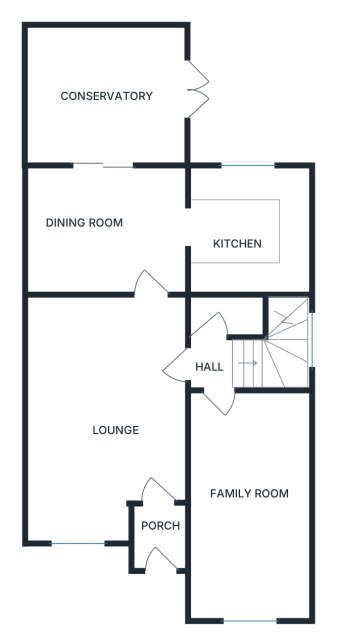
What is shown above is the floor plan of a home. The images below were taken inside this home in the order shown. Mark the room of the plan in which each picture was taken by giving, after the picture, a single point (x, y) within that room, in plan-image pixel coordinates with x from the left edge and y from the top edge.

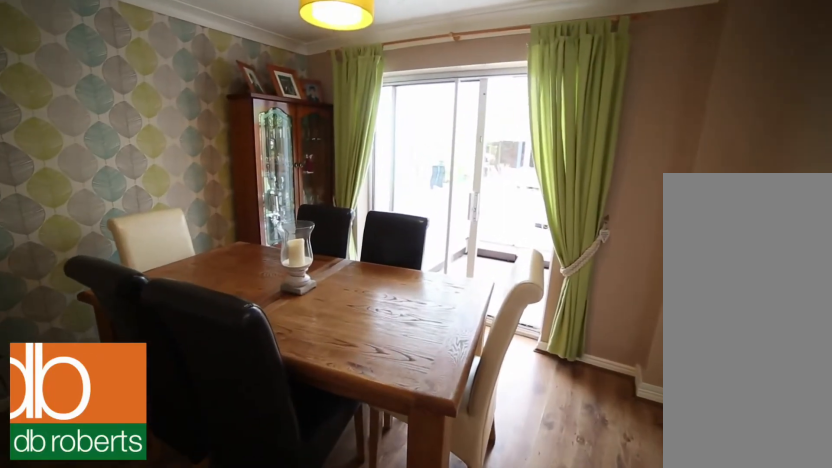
(106, 228)
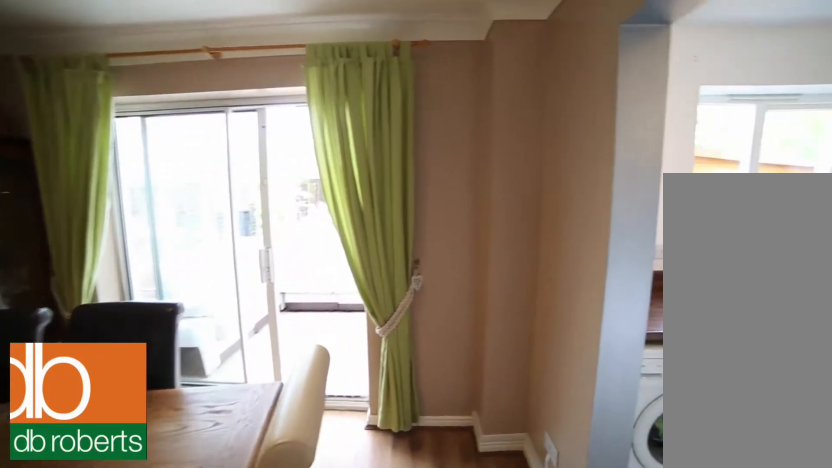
(106, 228)
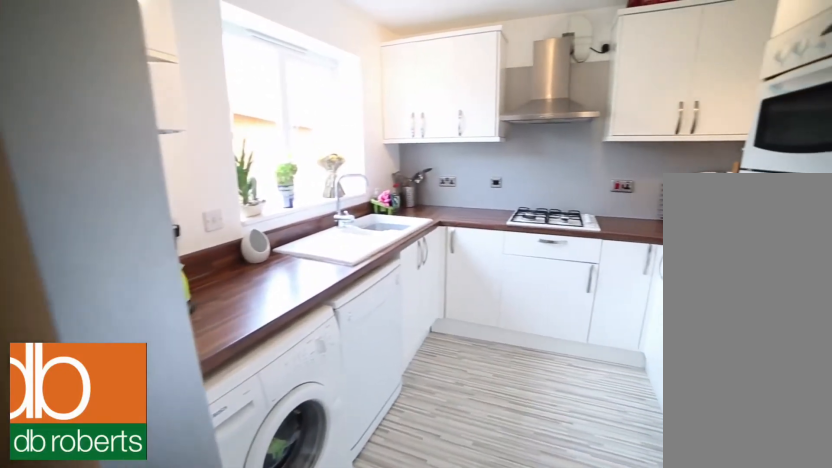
(249, 230)
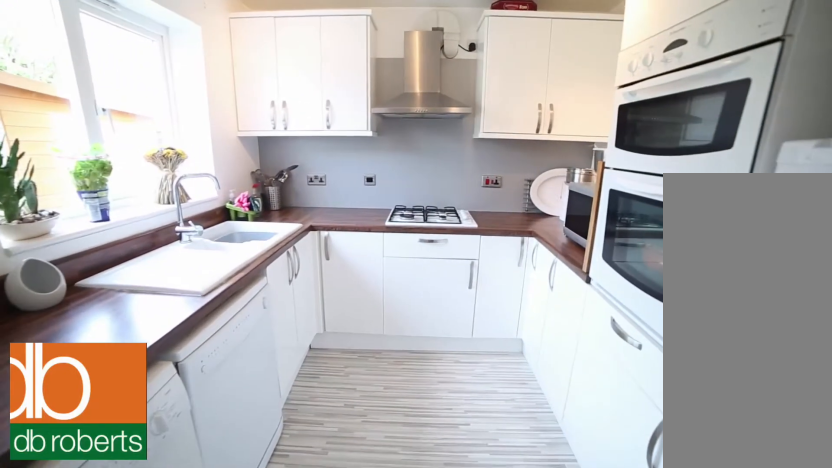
(249, 230)
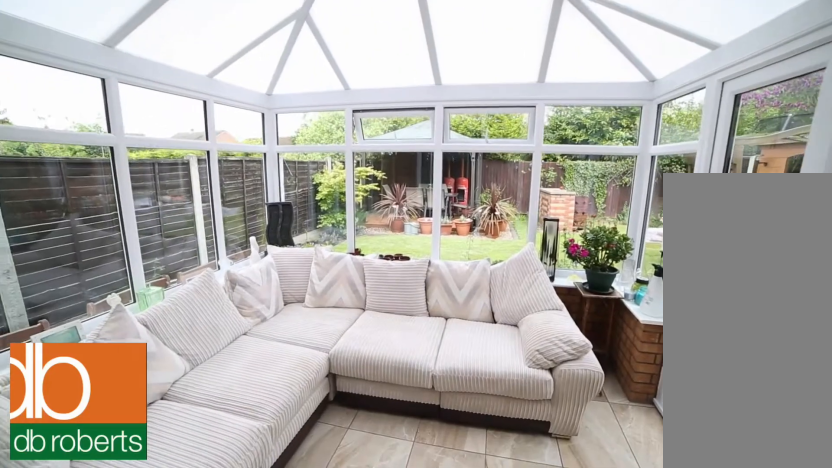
(110, 96)
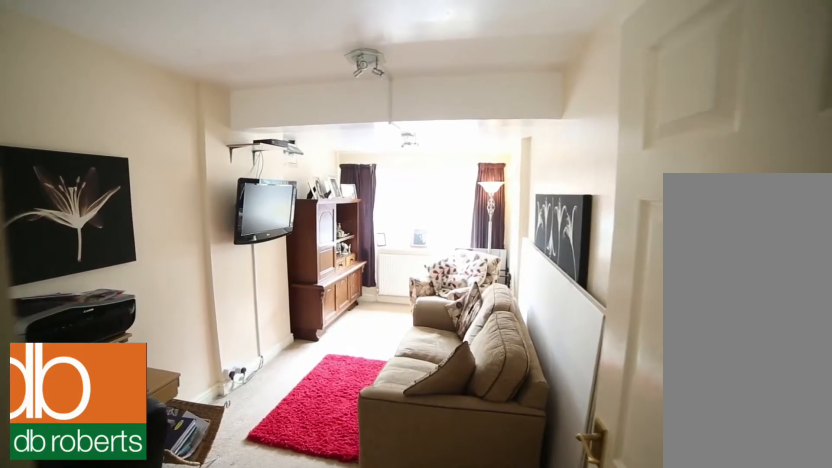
(249, 506)
